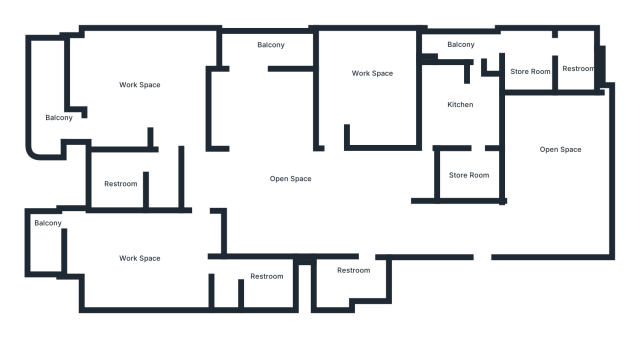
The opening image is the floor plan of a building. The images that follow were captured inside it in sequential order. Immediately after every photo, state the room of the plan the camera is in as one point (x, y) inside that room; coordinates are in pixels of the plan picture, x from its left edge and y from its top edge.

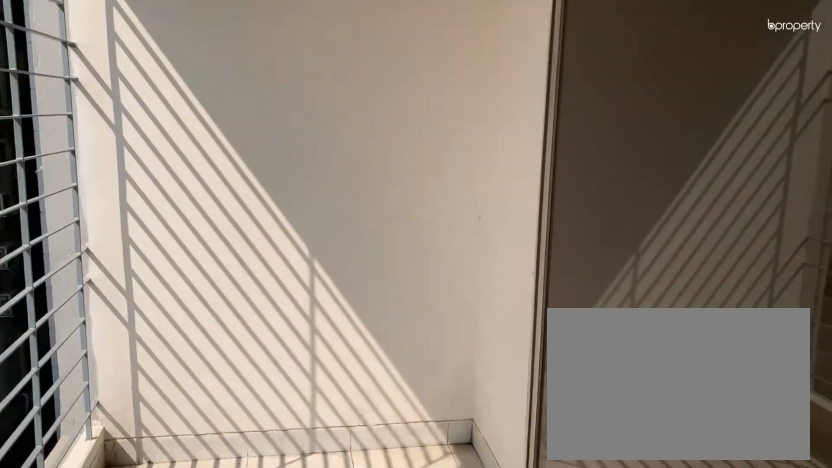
(259, 47)
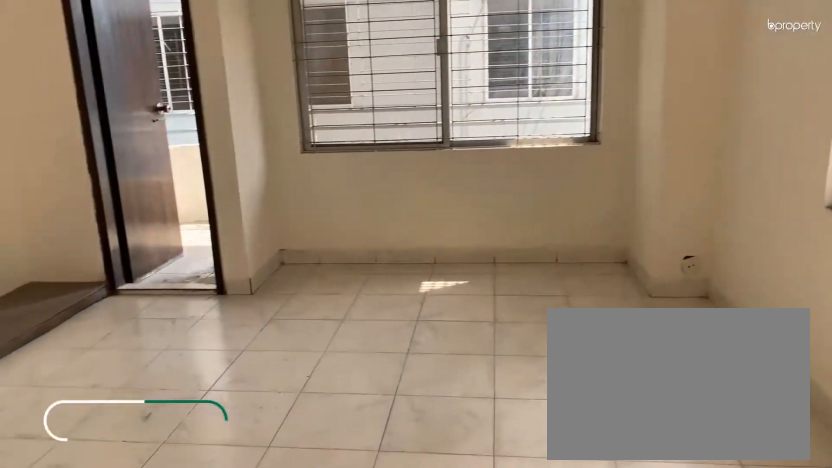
(151, 89)
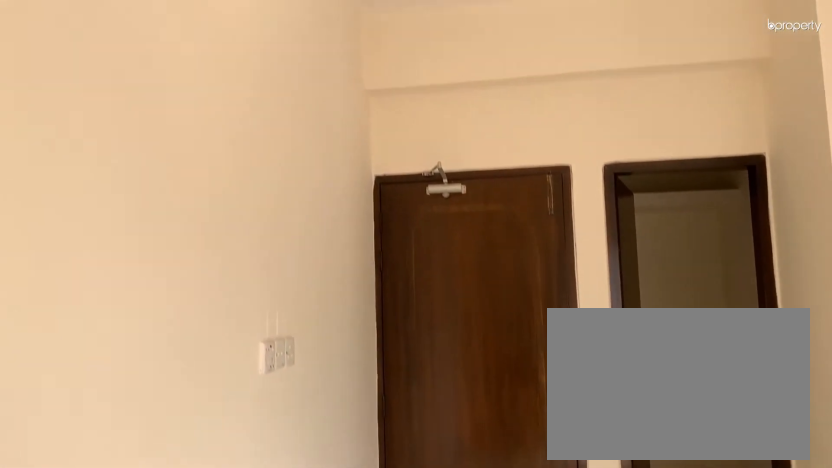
(151, 89)
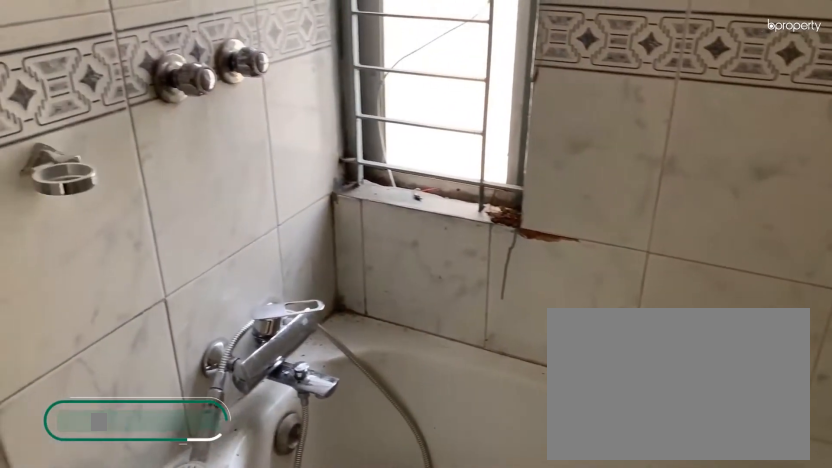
(126, 170)
